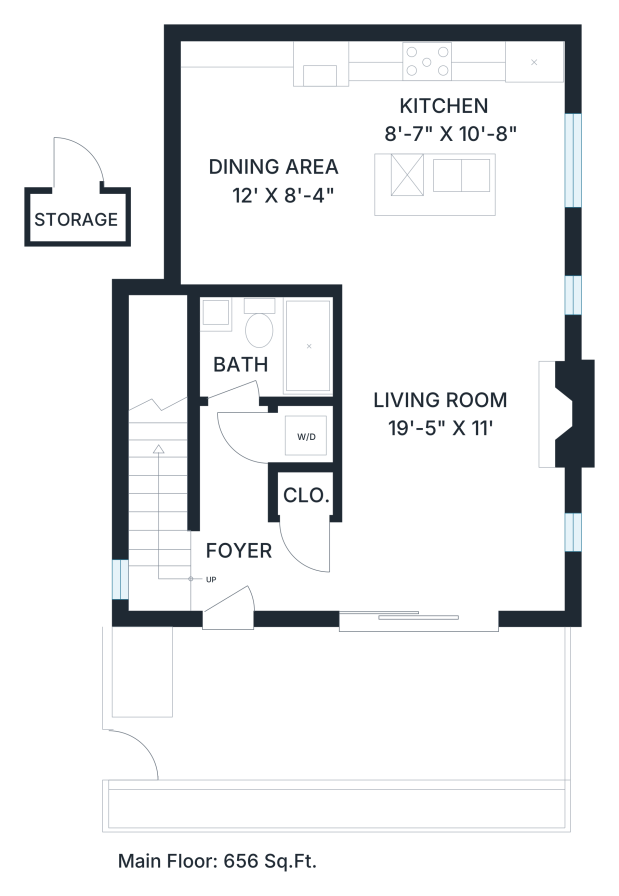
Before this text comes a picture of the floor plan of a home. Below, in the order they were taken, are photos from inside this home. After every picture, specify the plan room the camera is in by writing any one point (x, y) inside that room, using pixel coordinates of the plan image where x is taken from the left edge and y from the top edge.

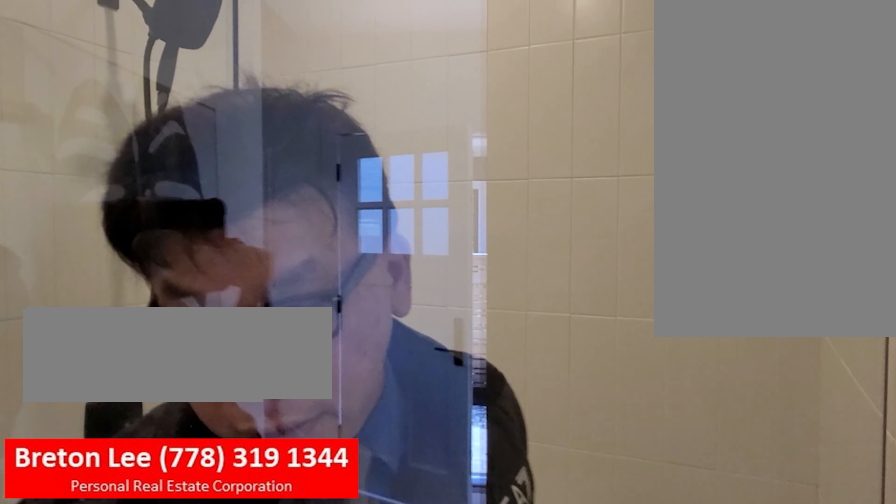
(242, 368)
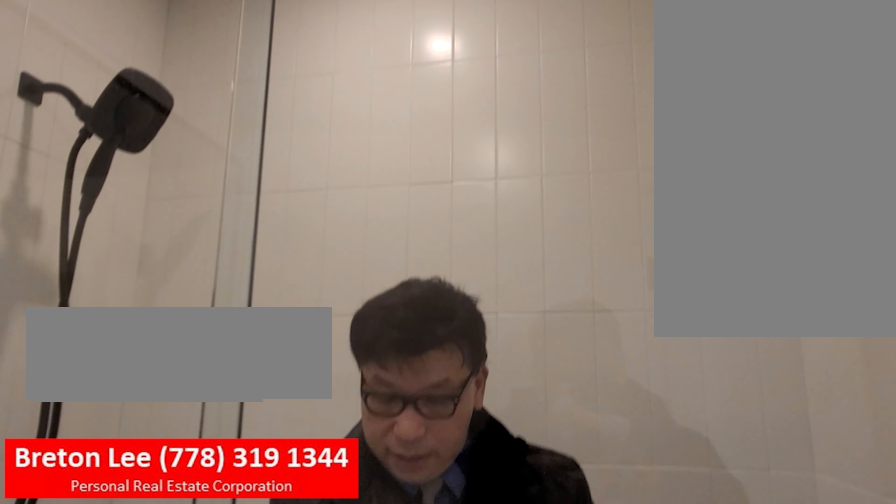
(242, 368)
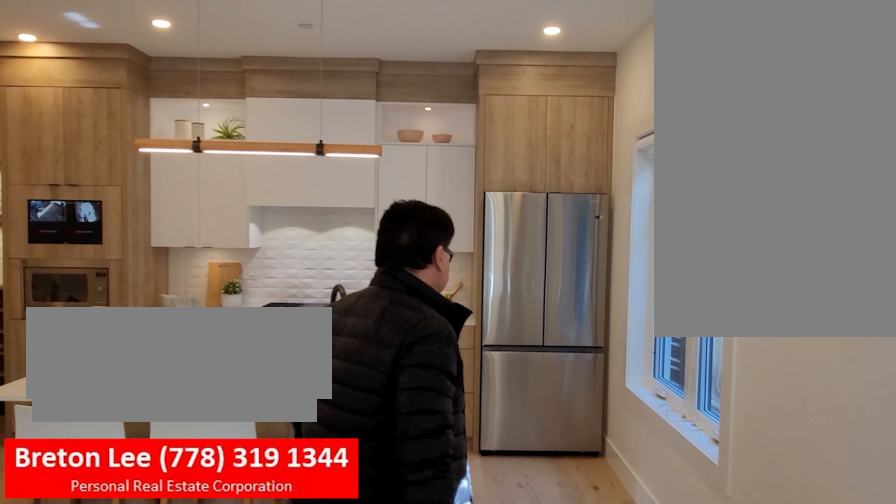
(436, 484)
